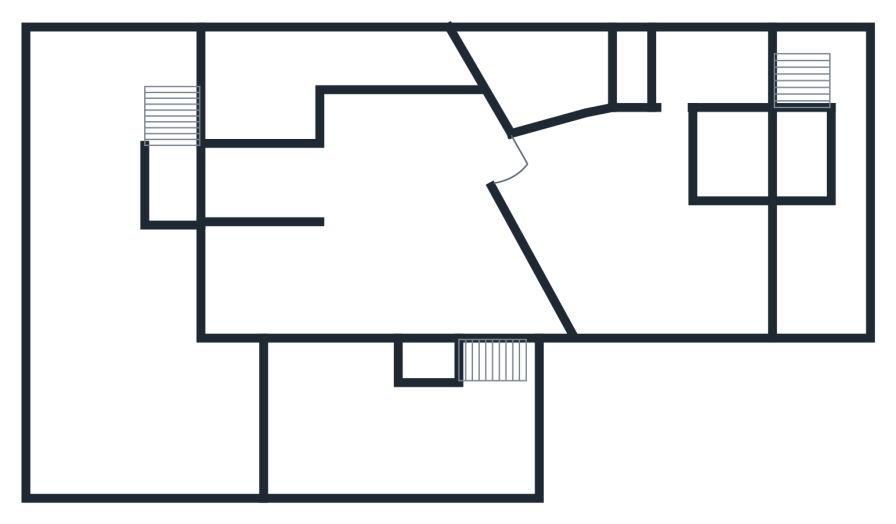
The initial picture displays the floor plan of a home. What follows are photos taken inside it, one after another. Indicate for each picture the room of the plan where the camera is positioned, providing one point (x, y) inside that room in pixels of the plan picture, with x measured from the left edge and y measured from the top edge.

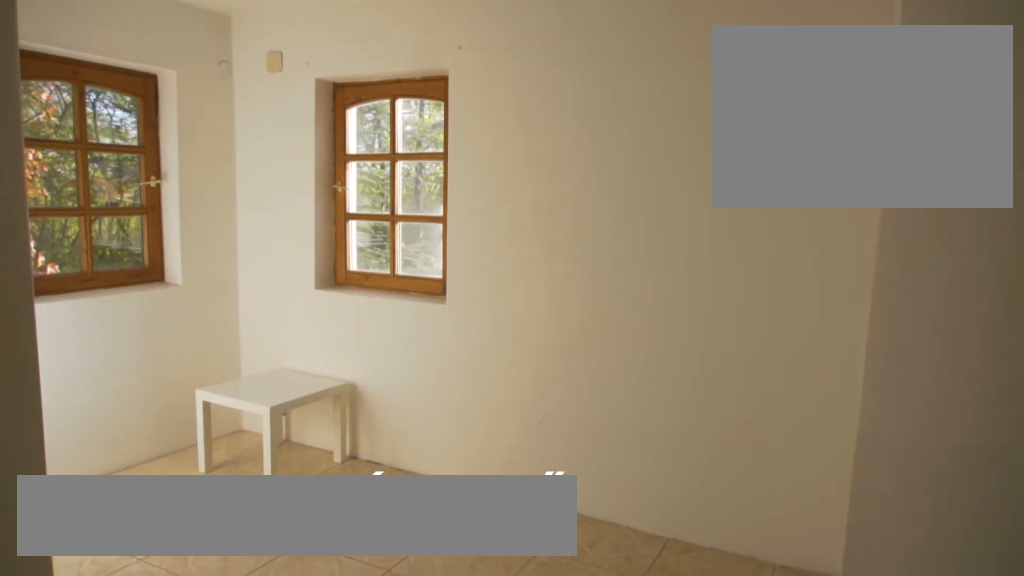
(611, 242)
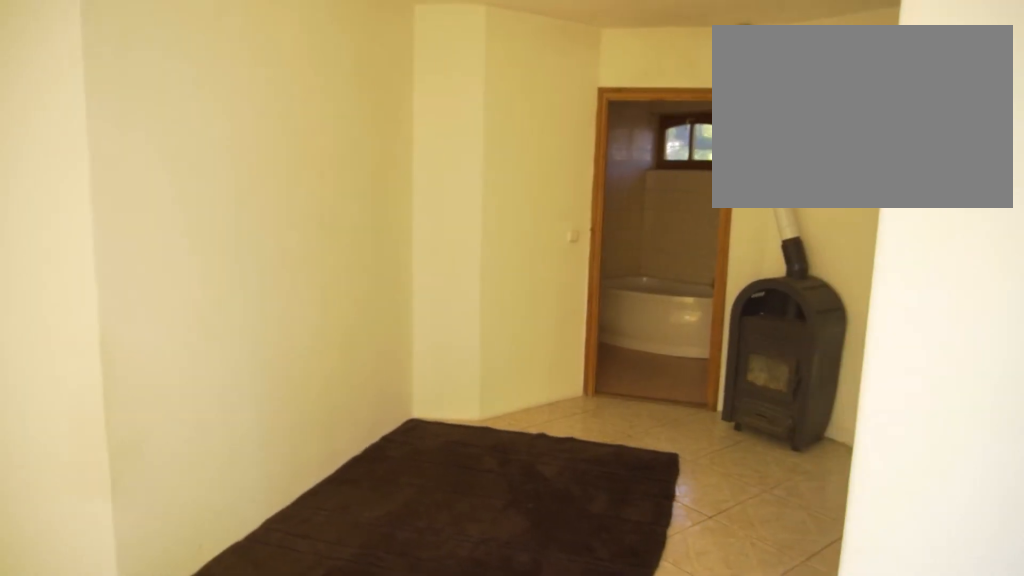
(612, 242)
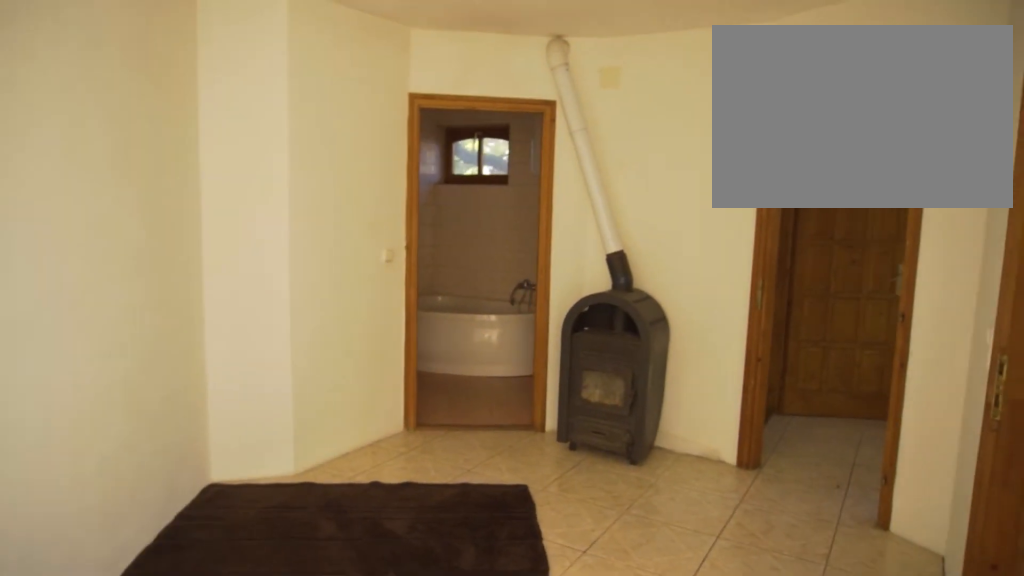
(611, 242)
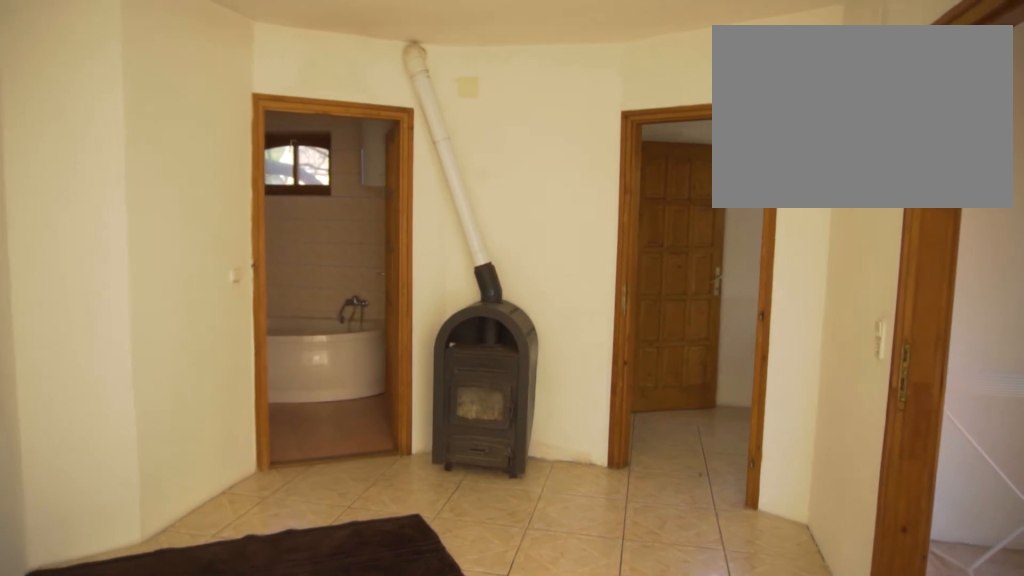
(611, 242)
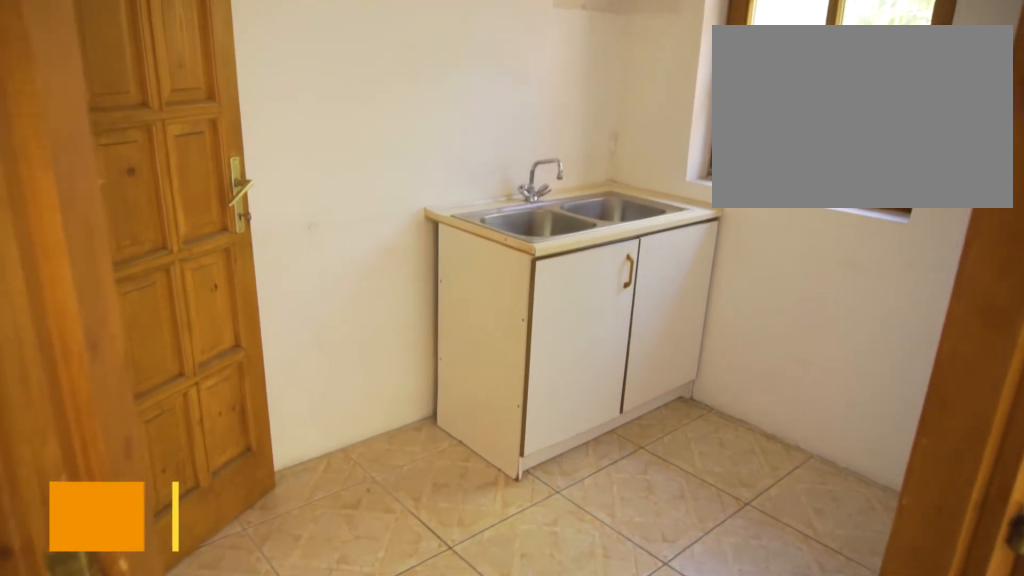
(709, 65)
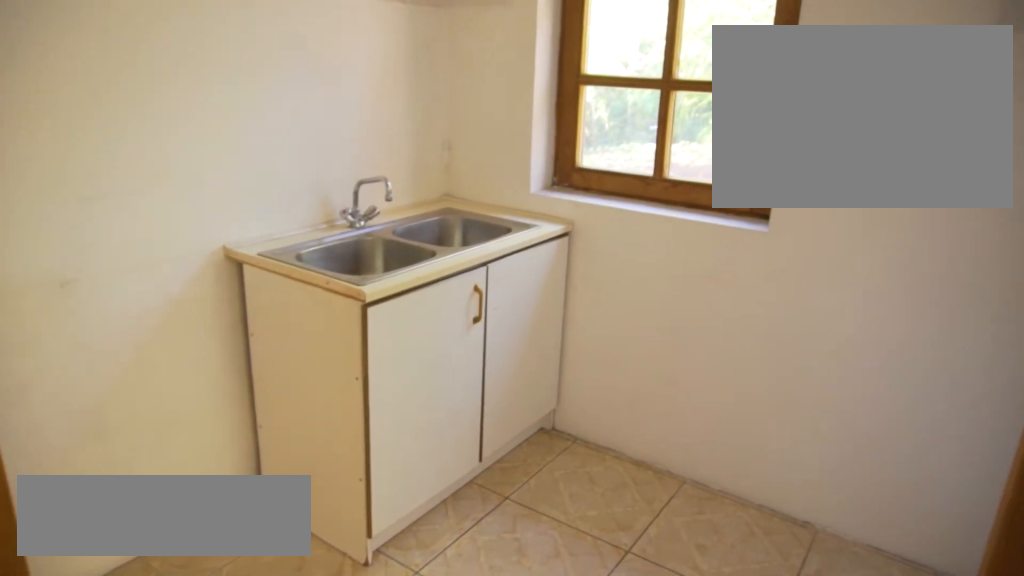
(709, 65)
